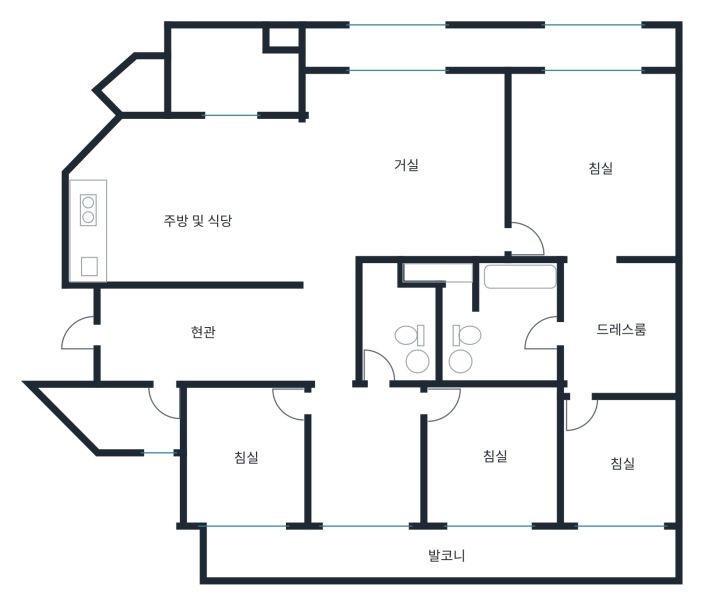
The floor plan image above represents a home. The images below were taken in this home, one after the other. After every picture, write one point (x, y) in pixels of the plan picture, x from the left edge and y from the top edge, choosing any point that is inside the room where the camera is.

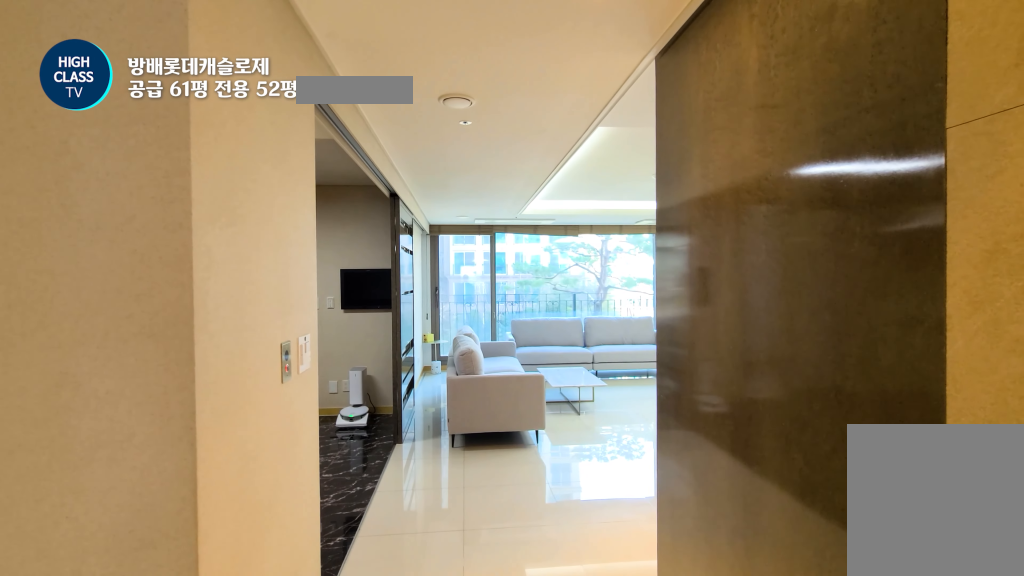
(328, 319)
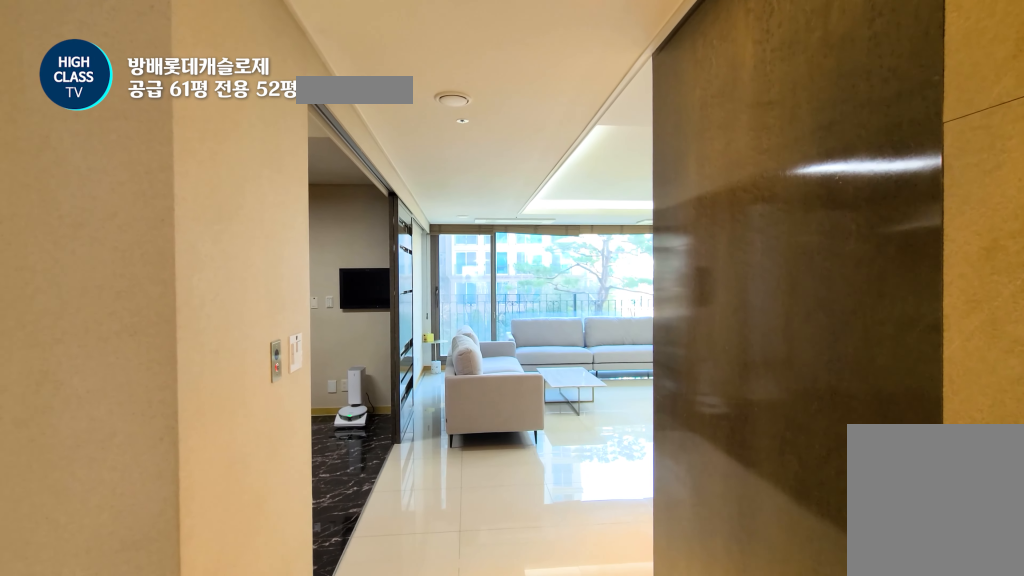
(328, 319)
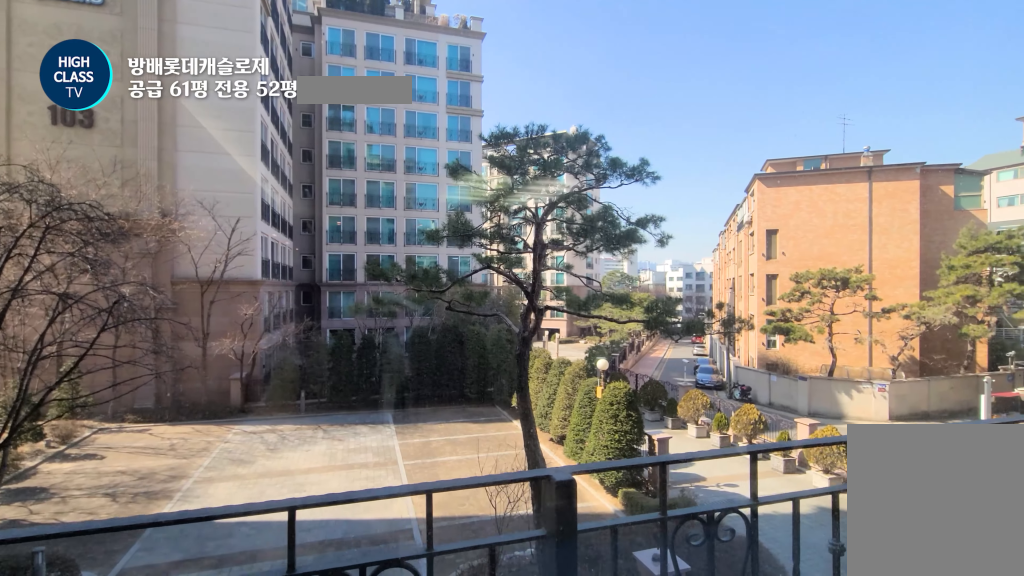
(404, 154)
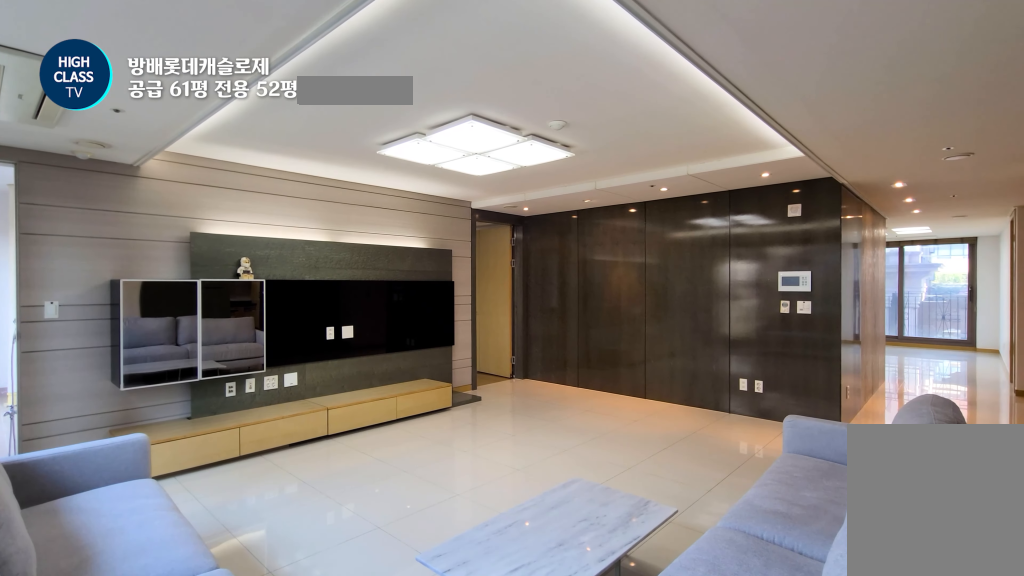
(404, 154)
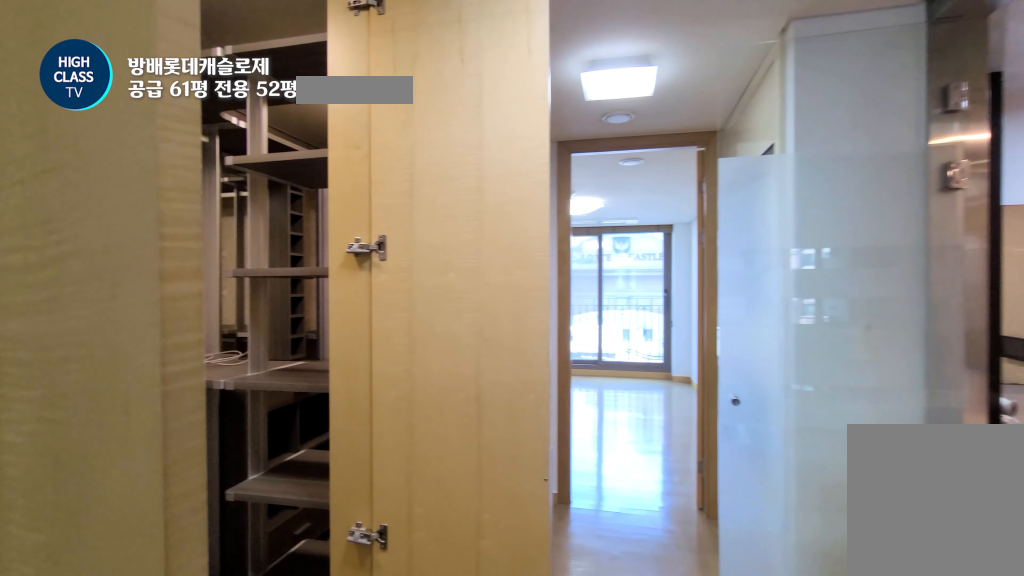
(618, 325)
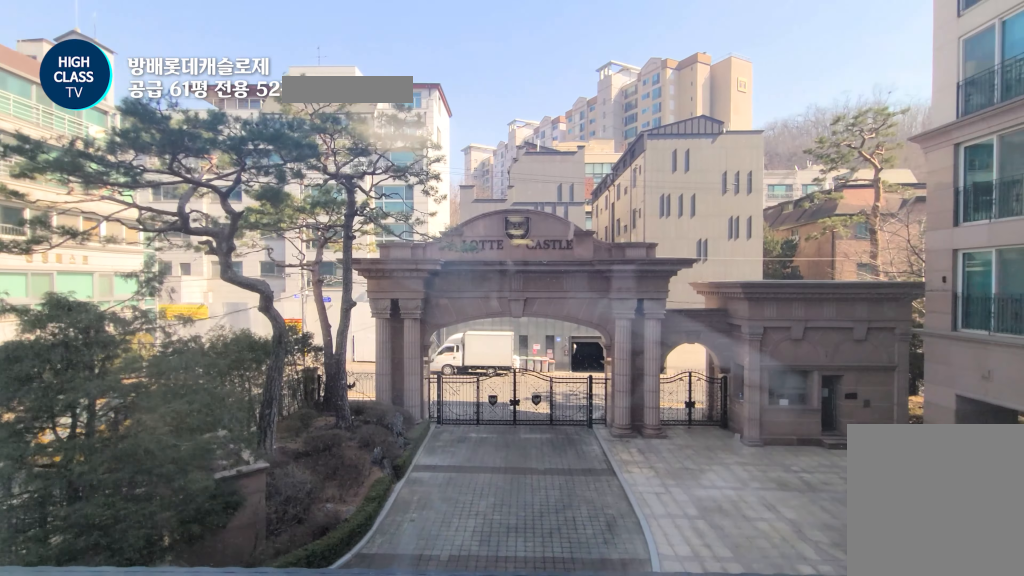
(622, 485)
